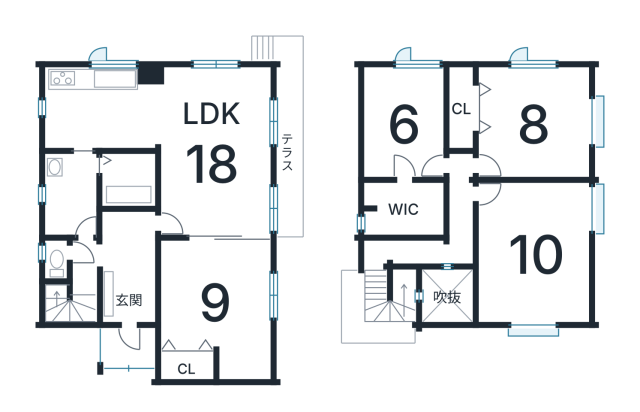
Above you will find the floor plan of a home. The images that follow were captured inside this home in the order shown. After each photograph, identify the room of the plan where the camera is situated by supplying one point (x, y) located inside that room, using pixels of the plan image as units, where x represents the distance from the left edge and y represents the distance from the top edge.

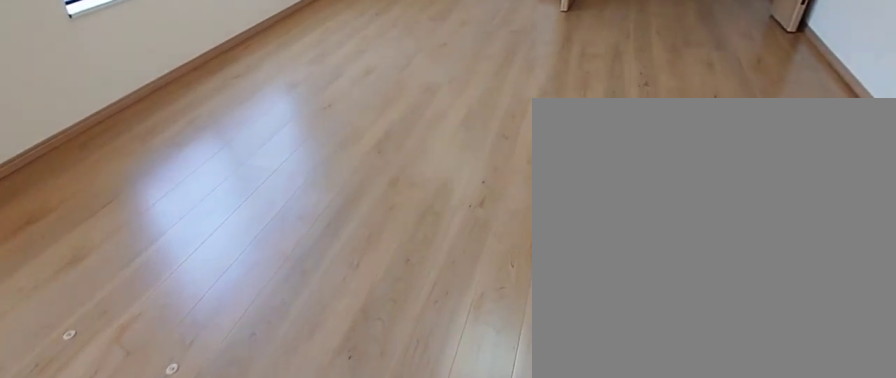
(212, 304)
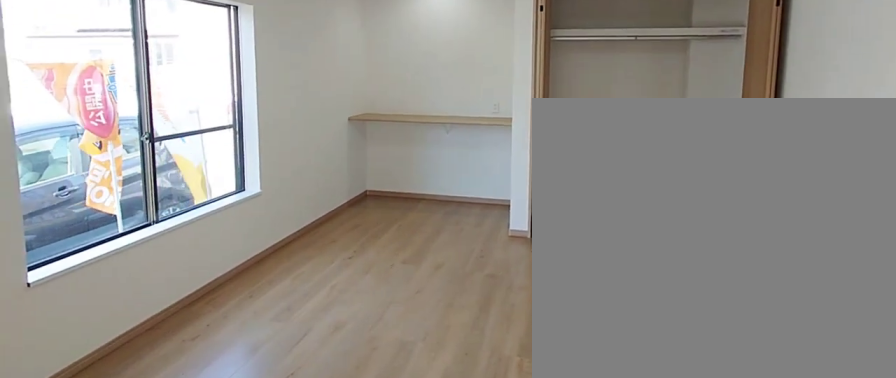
(212, 304)
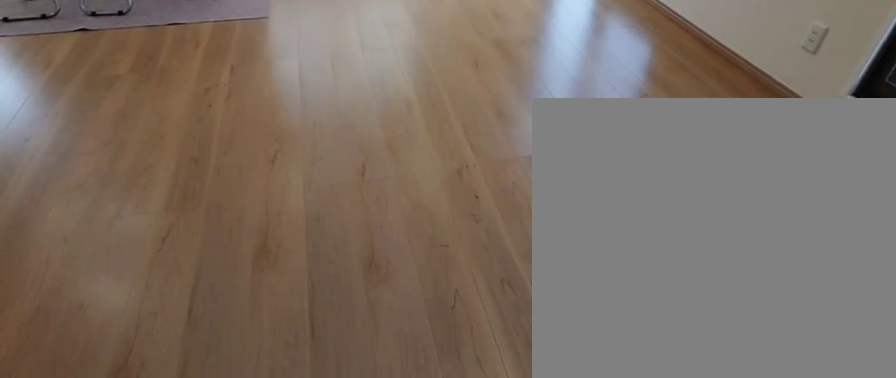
(218, 151)
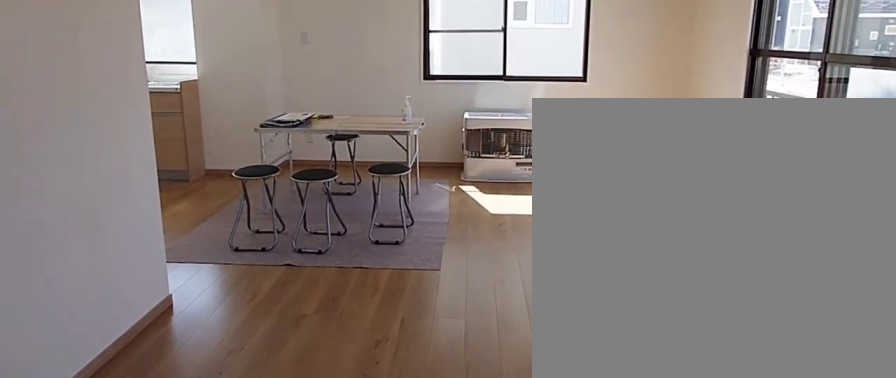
(218, 151)
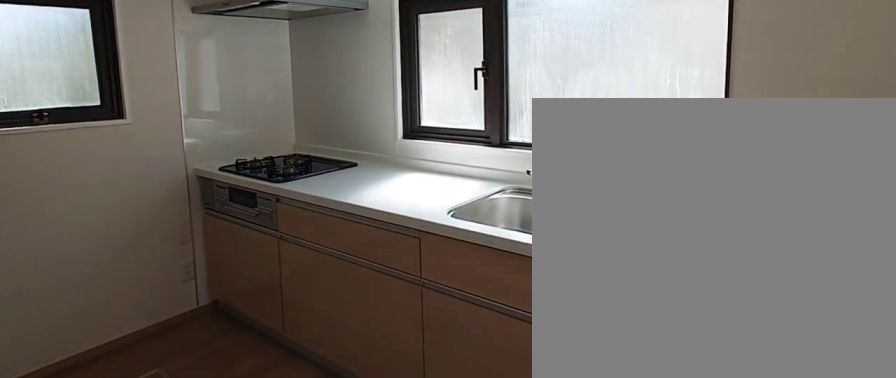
(108, 110)
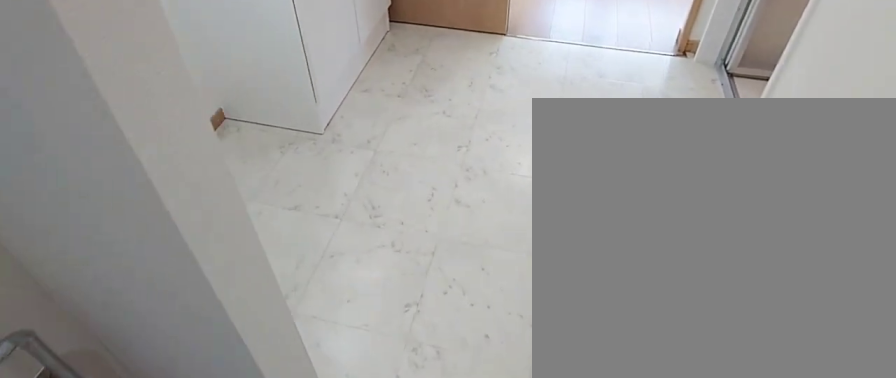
(69, 207)
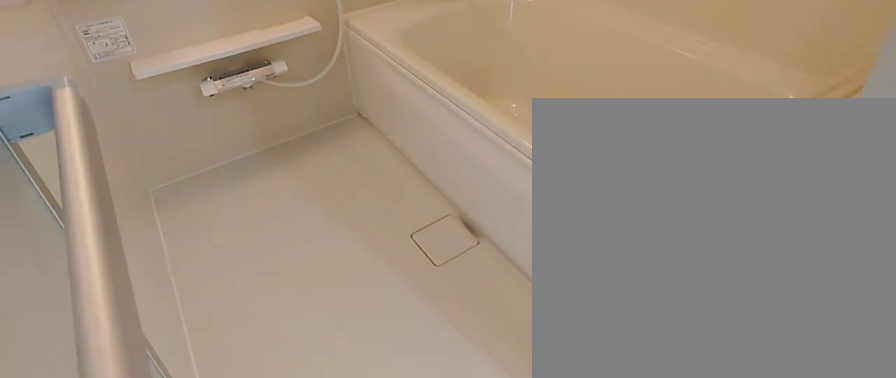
(125, 182)
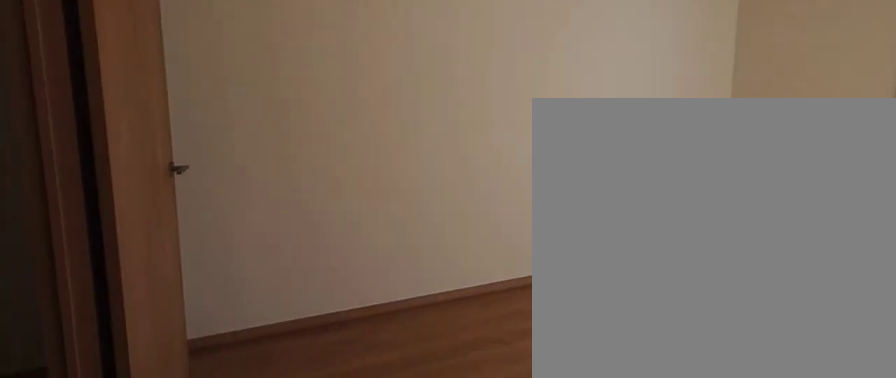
(405, 142)
